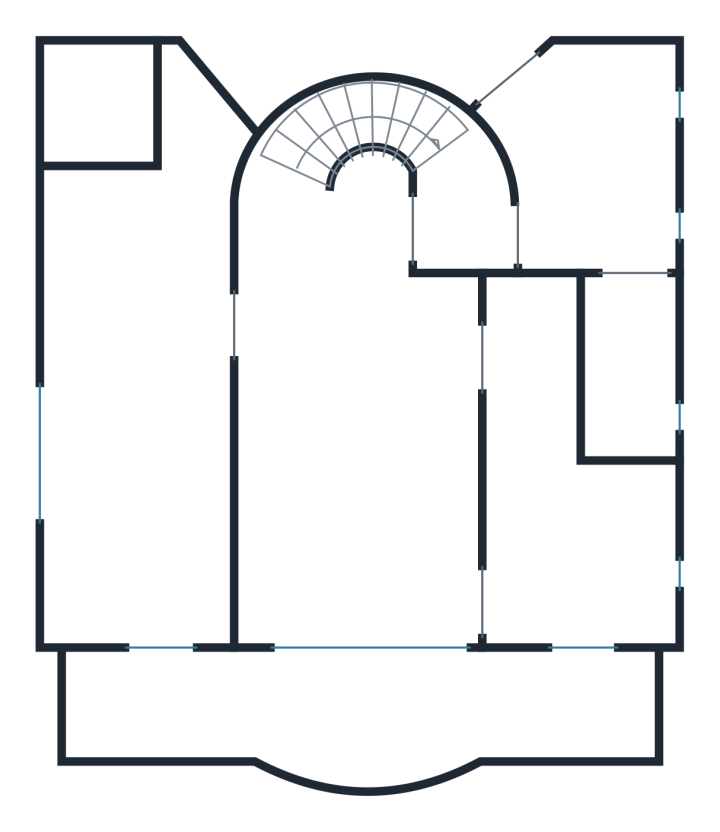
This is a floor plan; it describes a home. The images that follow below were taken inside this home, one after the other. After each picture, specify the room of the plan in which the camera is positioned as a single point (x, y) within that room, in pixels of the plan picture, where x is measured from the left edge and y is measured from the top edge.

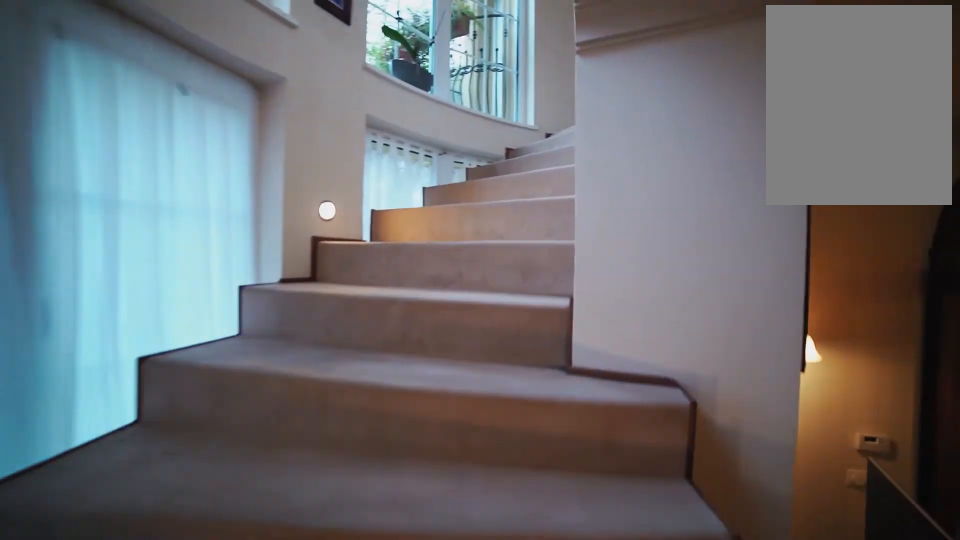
(323, 139)
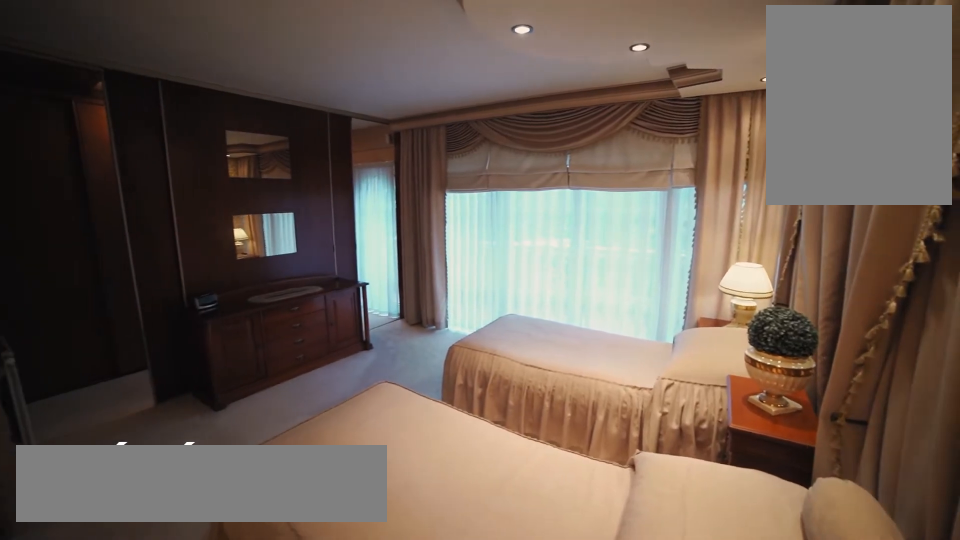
(293, 233)
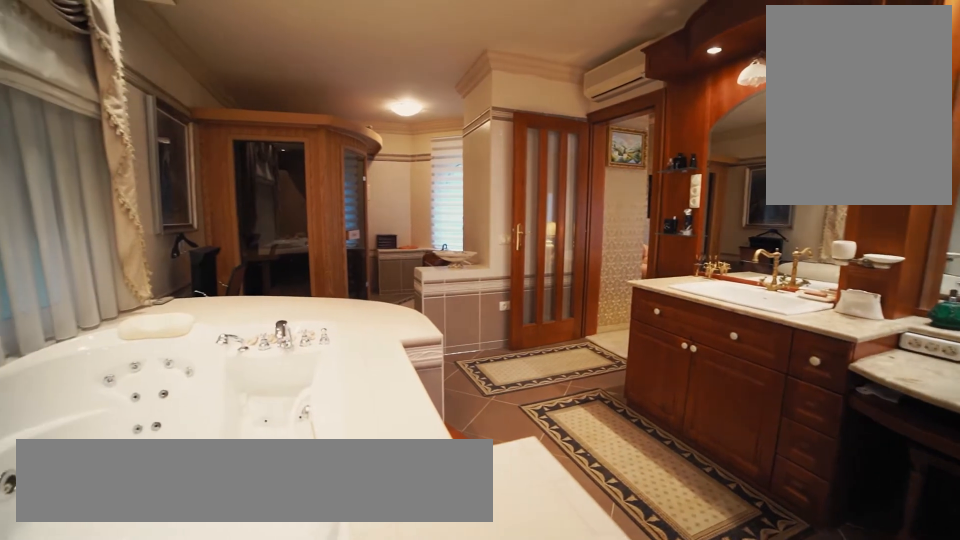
(123, 573)
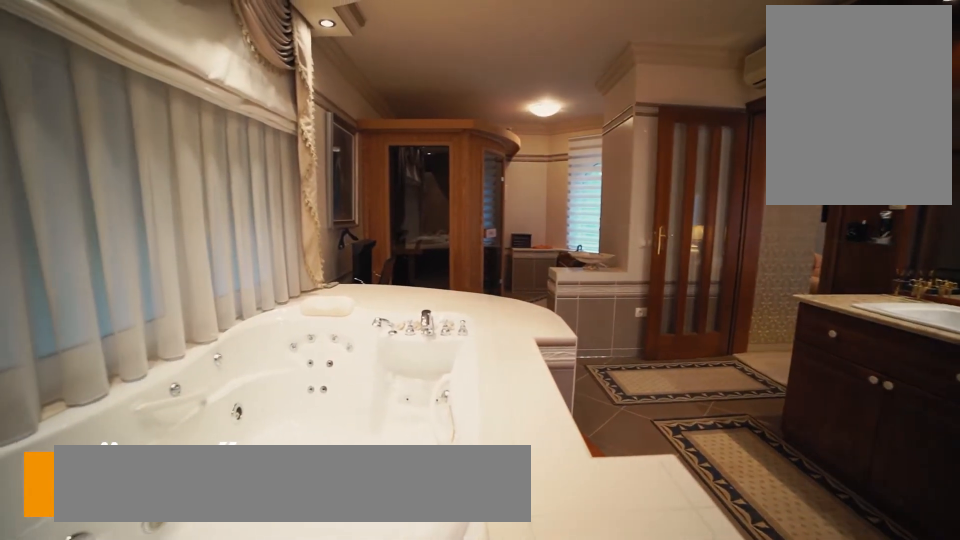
(123, 574)
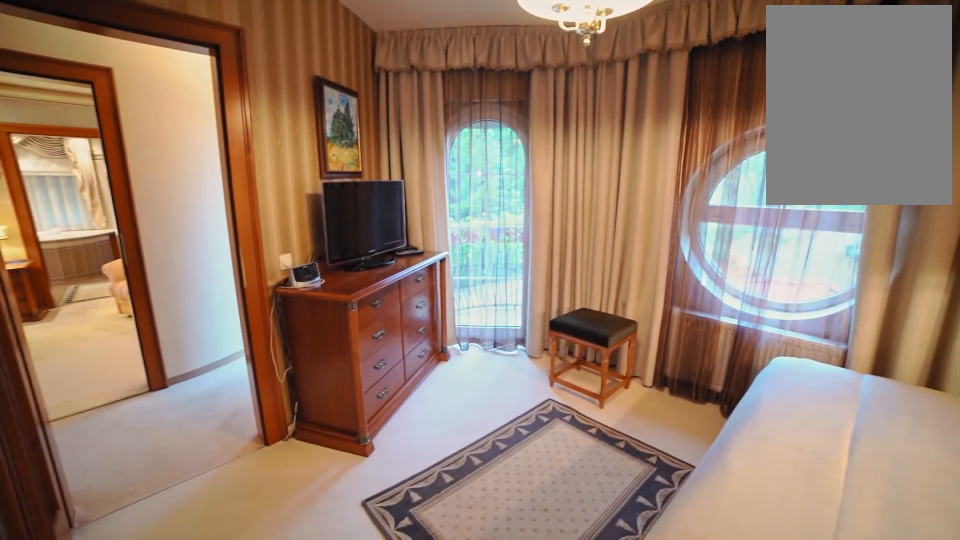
(645, 231)
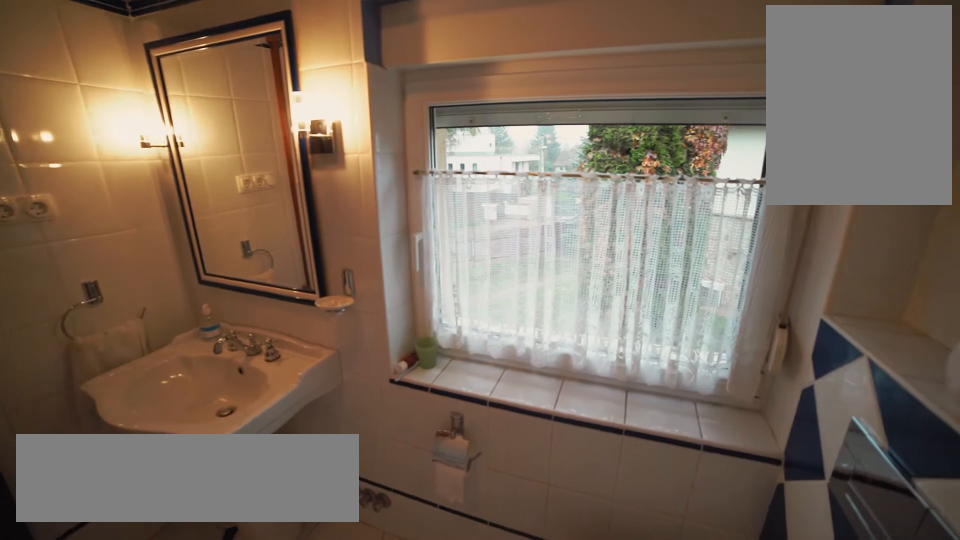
(634, 418)
